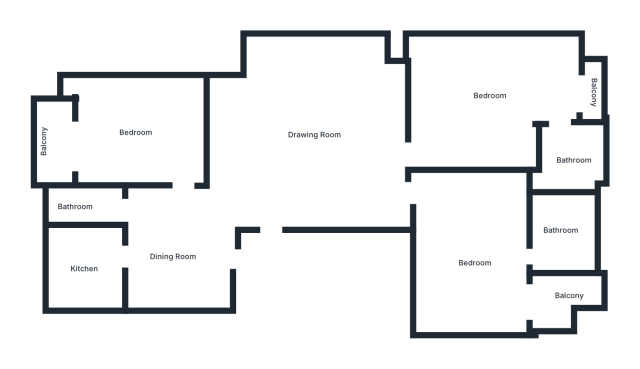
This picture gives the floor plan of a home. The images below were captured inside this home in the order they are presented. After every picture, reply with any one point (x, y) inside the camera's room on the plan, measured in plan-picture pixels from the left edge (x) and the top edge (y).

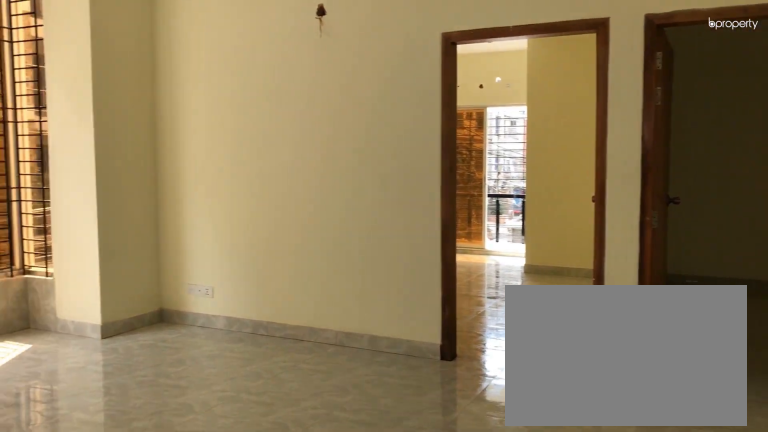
(319, 131)
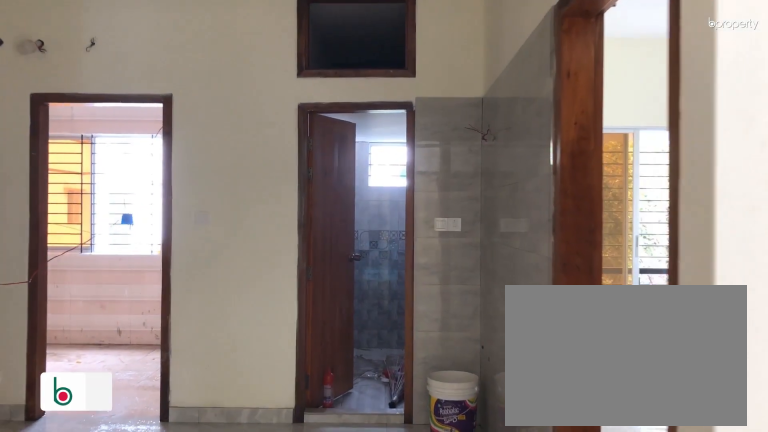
(176, 255)
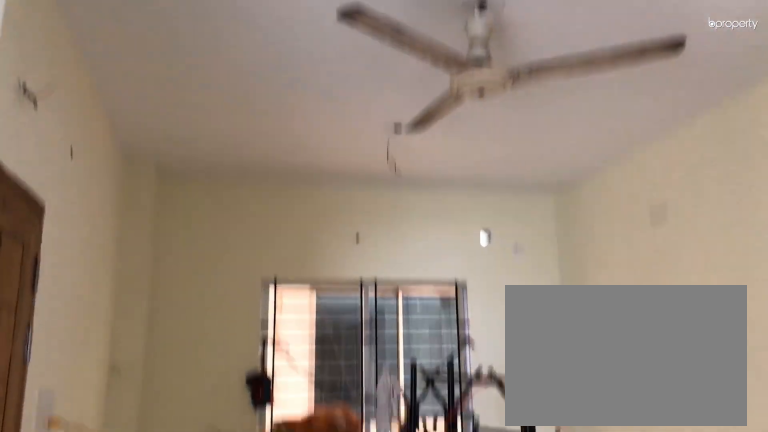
(176, 255)
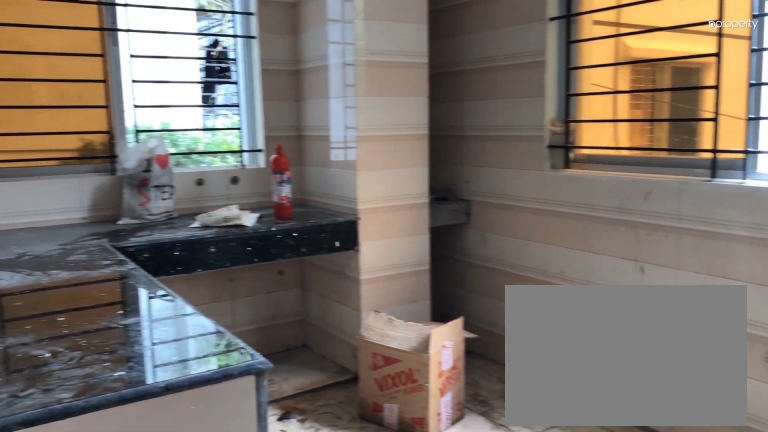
(87, 266)
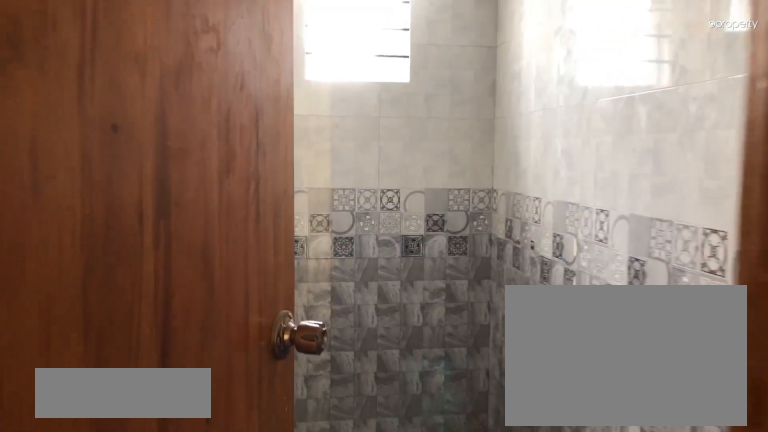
(82, 204)
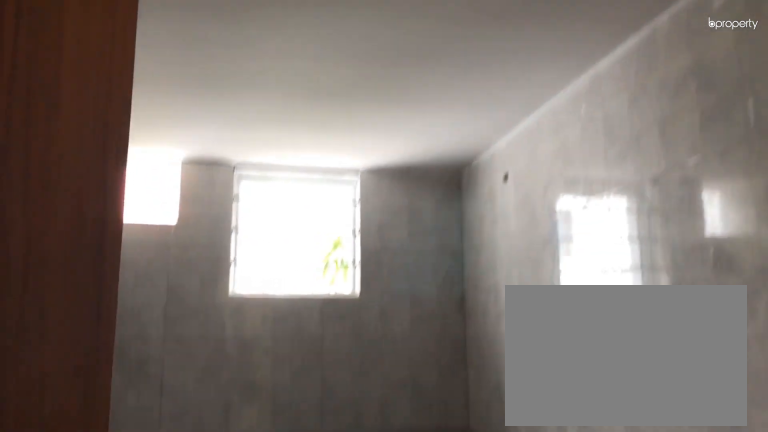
(82, 204)
